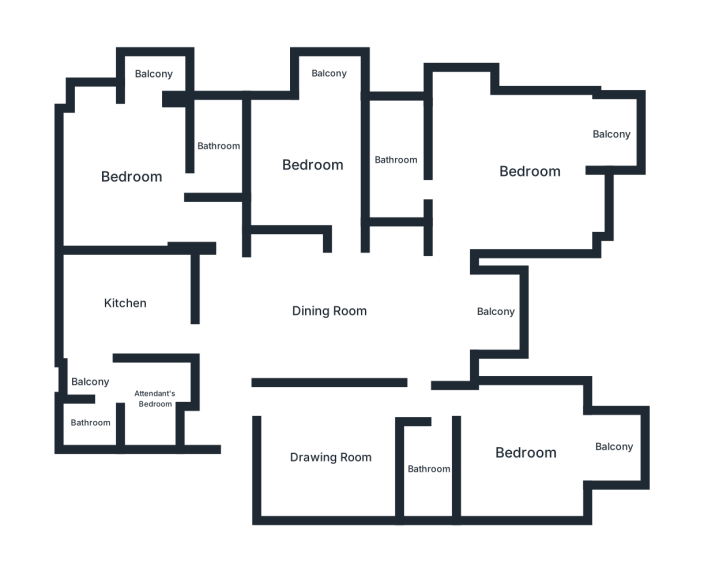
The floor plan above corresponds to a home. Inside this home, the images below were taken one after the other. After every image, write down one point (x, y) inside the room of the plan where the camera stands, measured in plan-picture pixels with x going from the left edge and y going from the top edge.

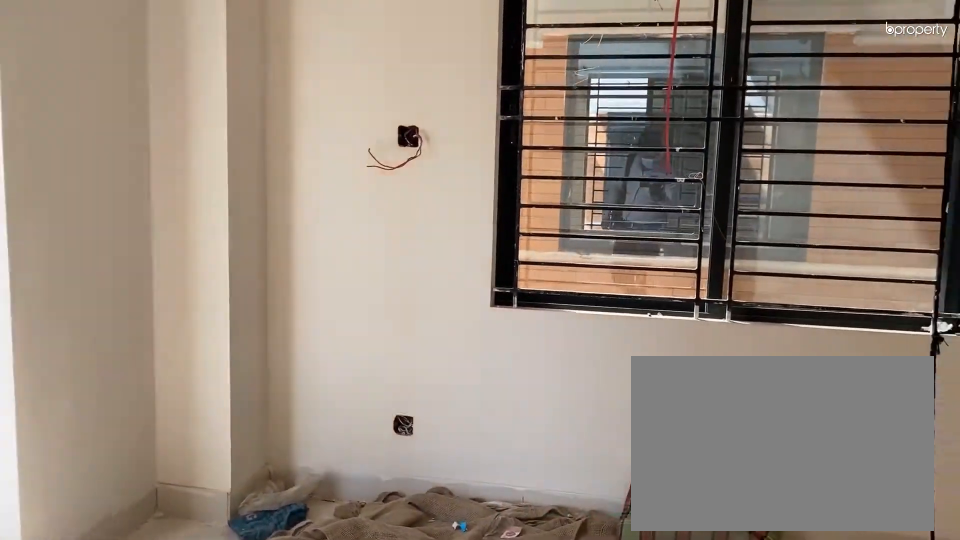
(521, 451)
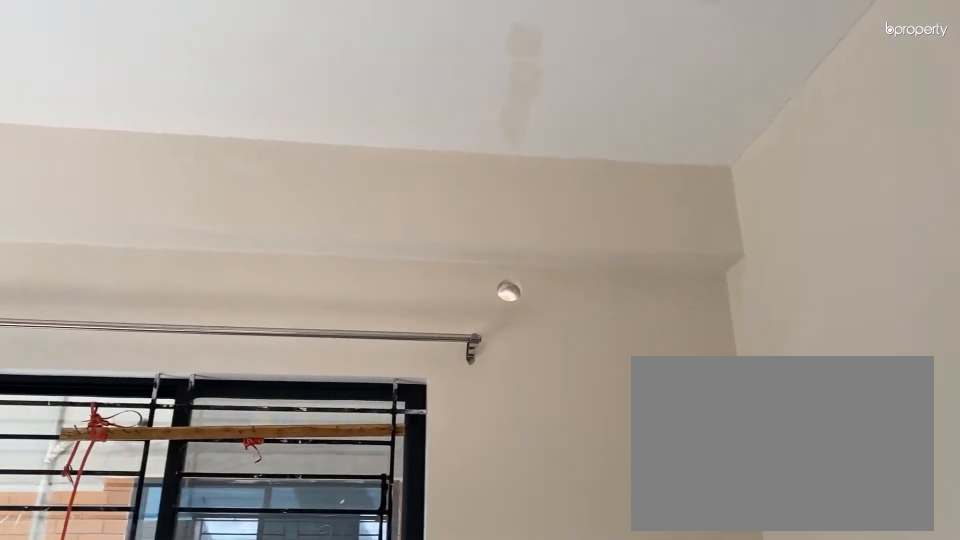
(521, 451)
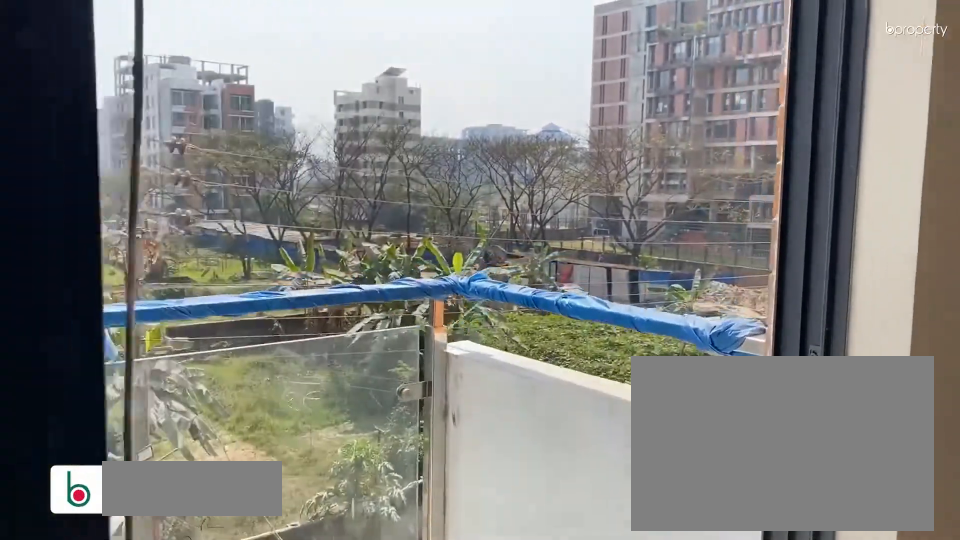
(616, 446)
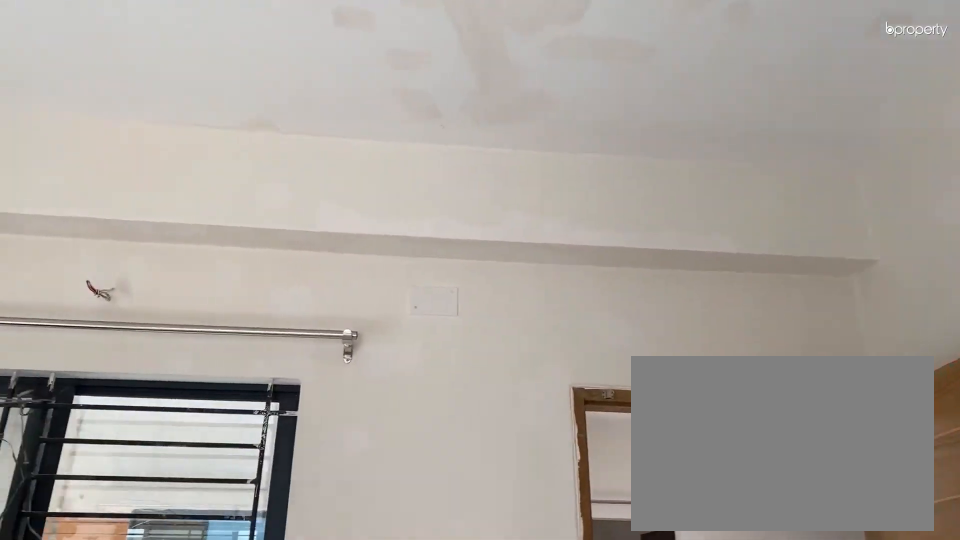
(528, 169)
